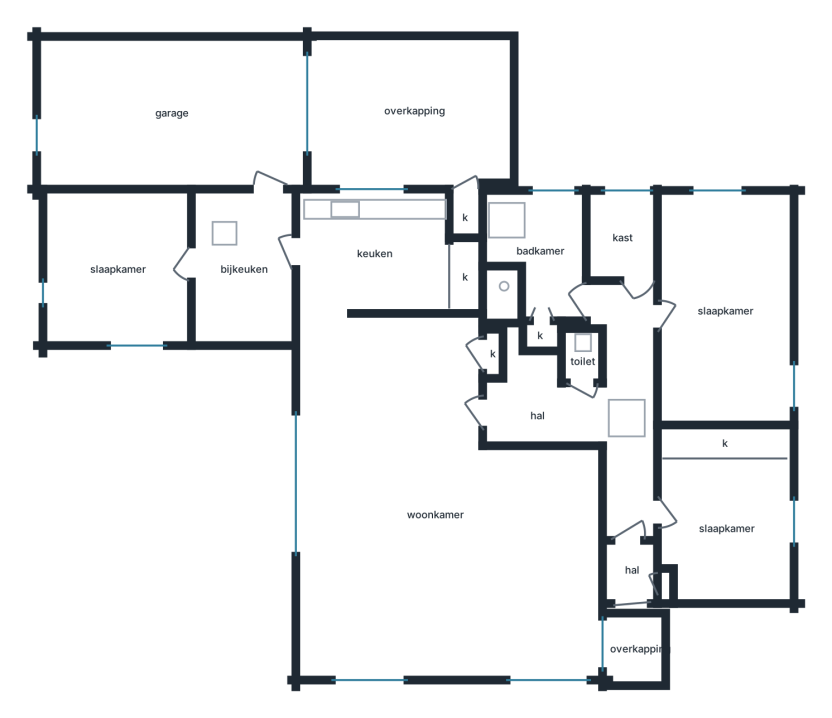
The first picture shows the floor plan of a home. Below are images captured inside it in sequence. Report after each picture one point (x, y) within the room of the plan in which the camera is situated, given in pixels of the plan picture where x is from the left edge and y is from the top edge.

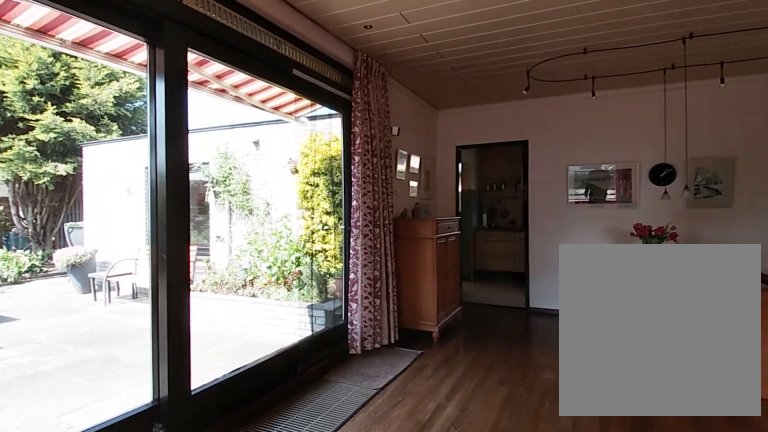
(448, 499)
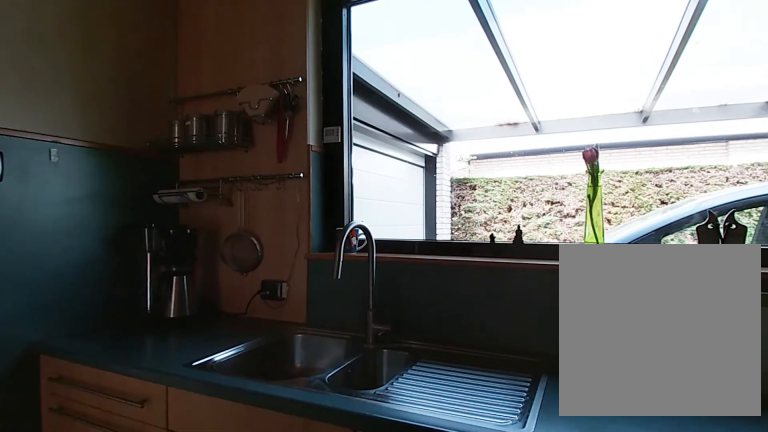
(375, 256)
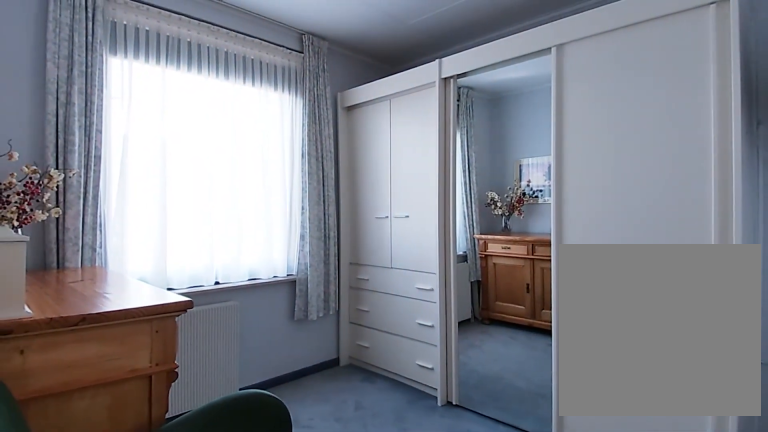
(724, 310)
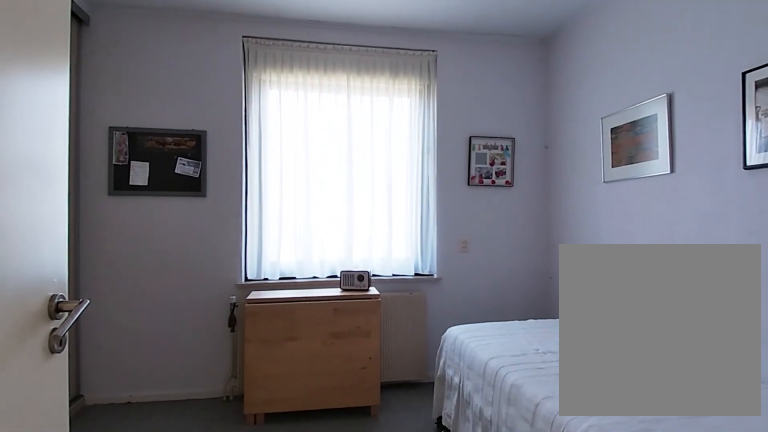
(725, 528)
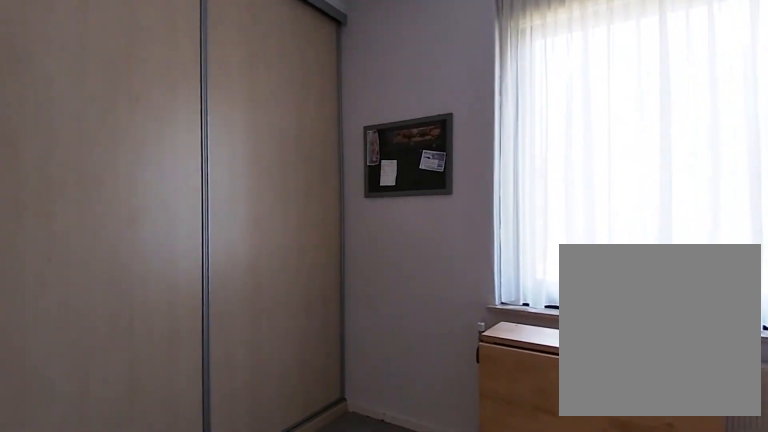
(726, 527)
